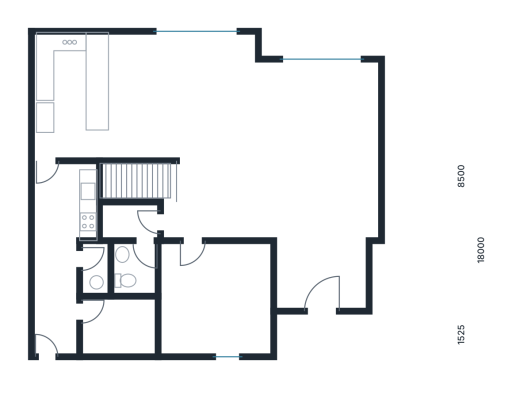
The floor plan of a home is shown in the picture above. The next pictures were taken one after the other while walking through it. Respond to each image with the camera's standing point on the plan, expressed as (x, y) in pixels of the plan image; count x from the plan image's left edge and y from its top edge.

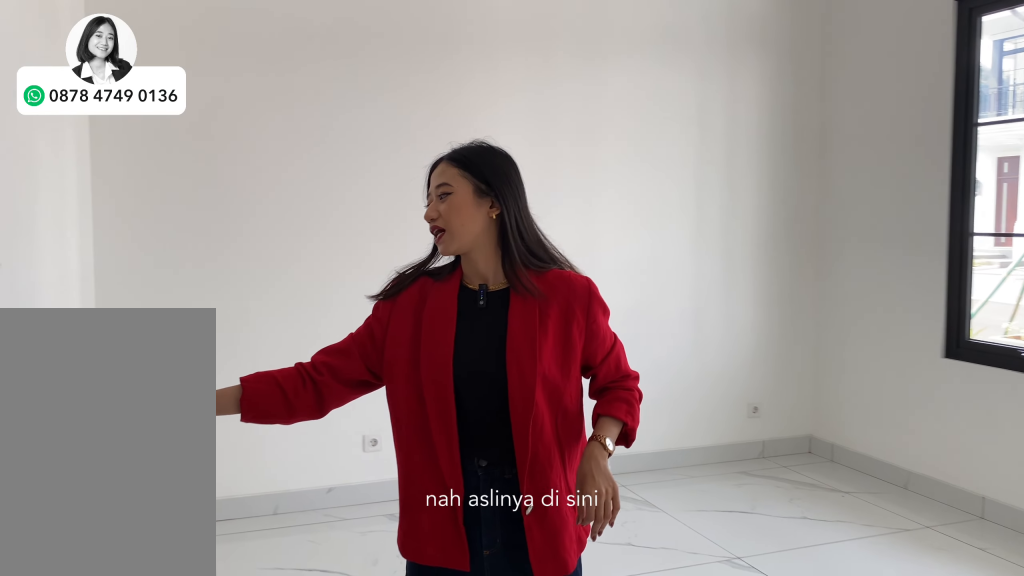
(225, 277)
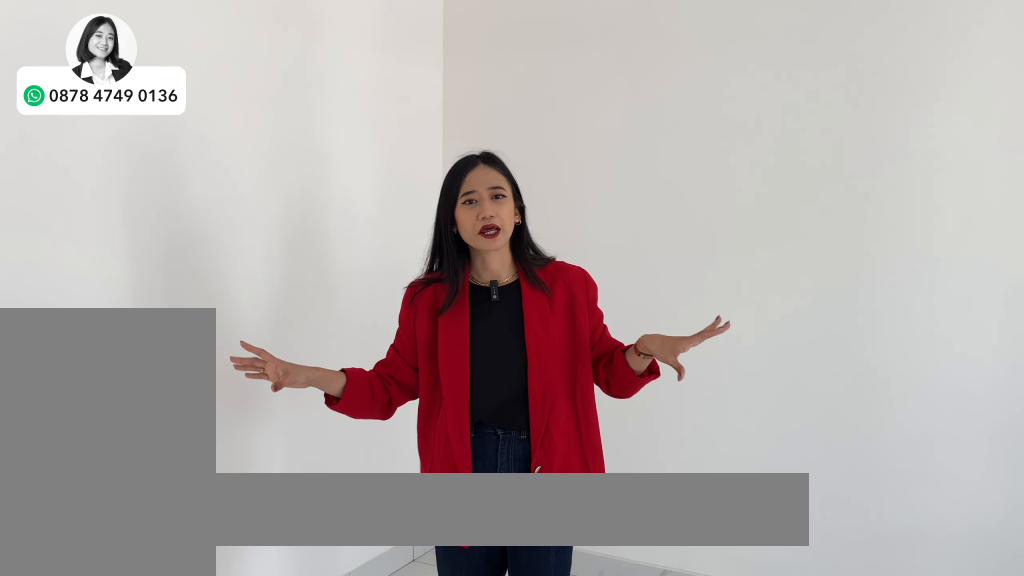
(225, 277)
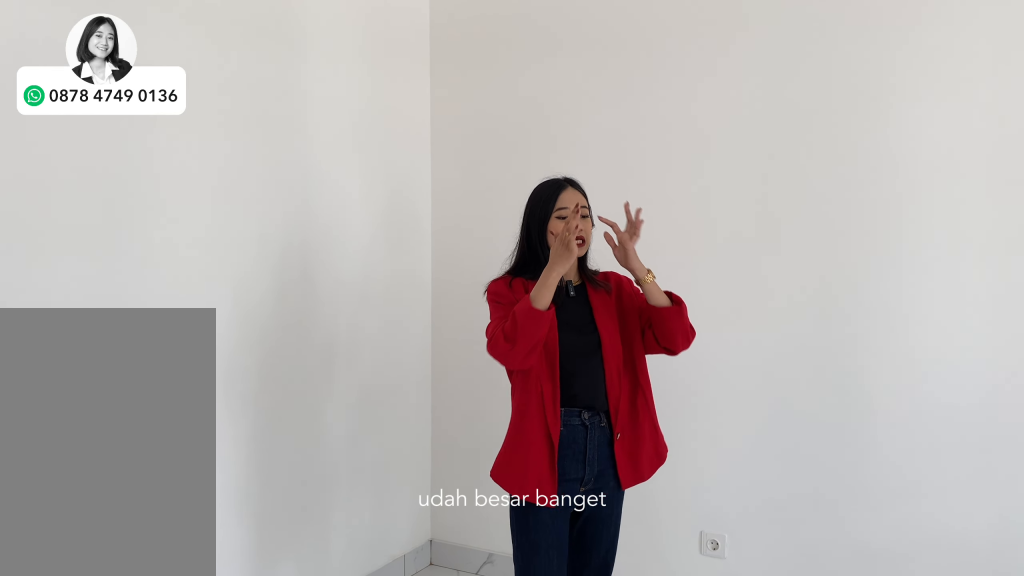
(225, 277)
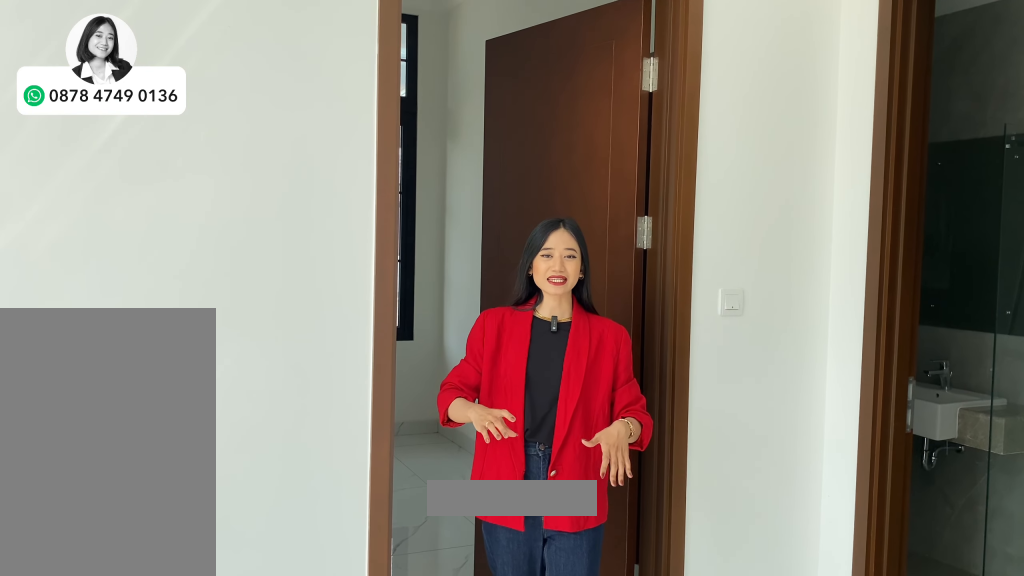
(206, 219)
